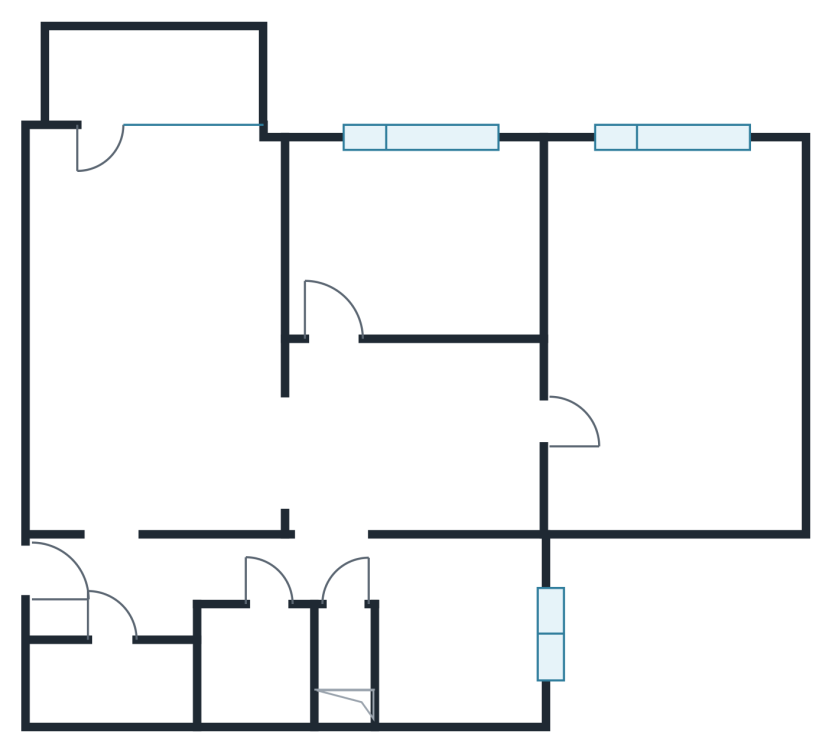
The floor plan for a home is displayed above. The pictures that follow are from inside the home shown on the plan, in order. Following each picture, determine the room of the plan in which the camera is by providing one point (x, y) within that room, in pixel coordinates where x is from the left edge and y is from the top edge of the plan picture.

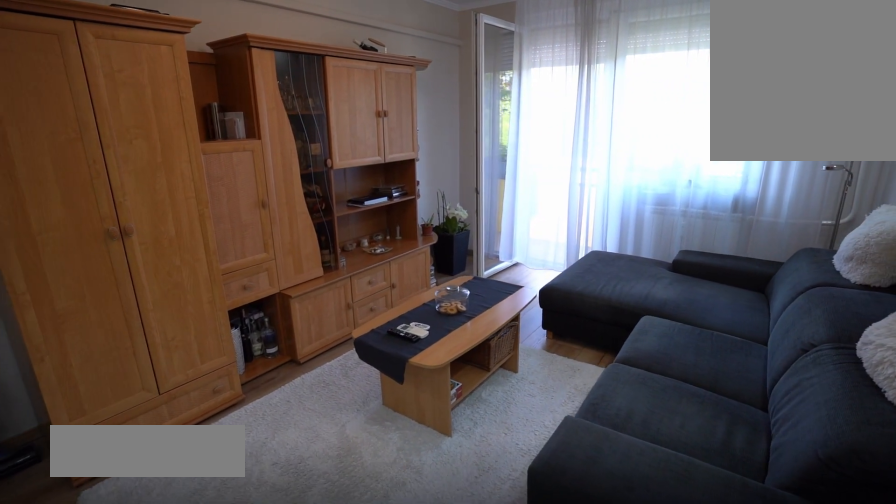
(140, 326)
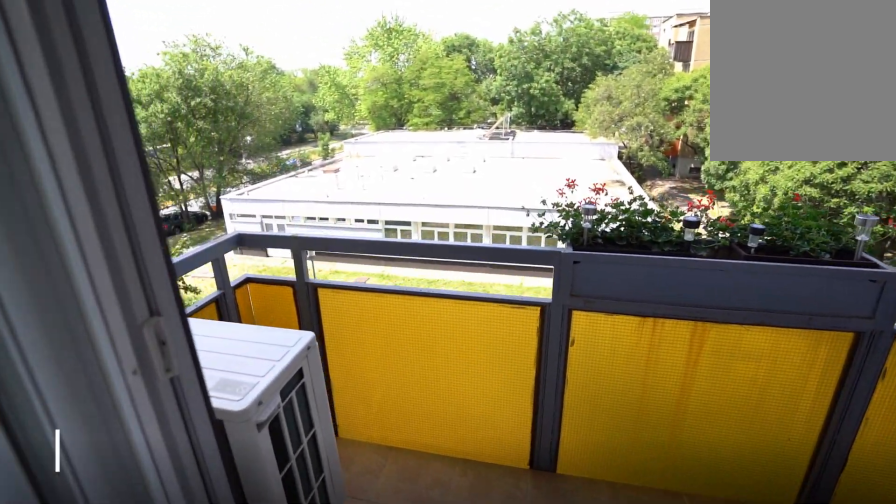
(141, 79)
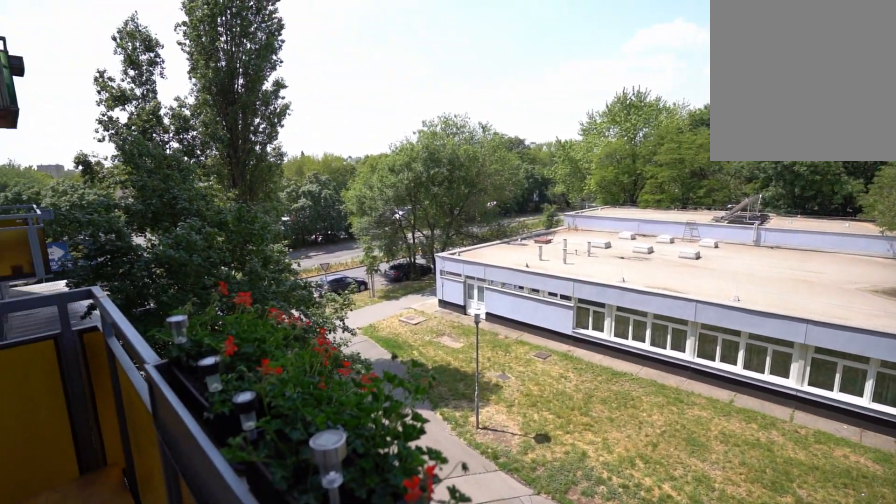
(140, 78)
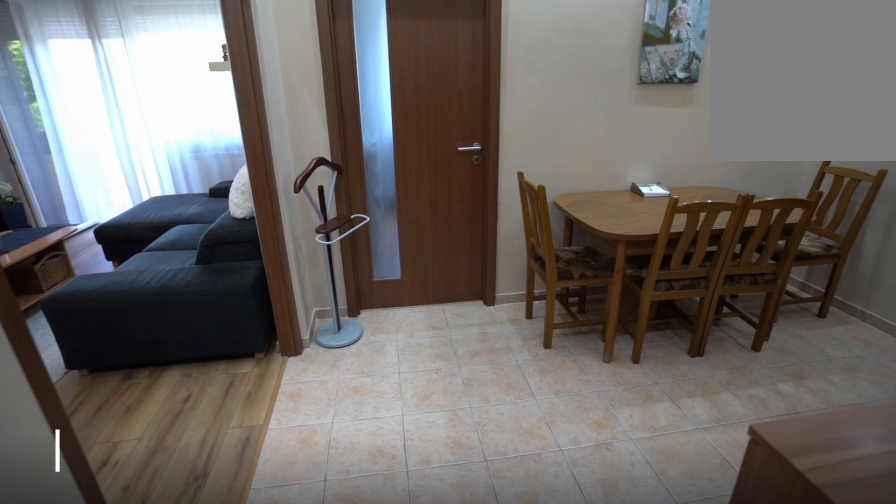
(416, 431)
